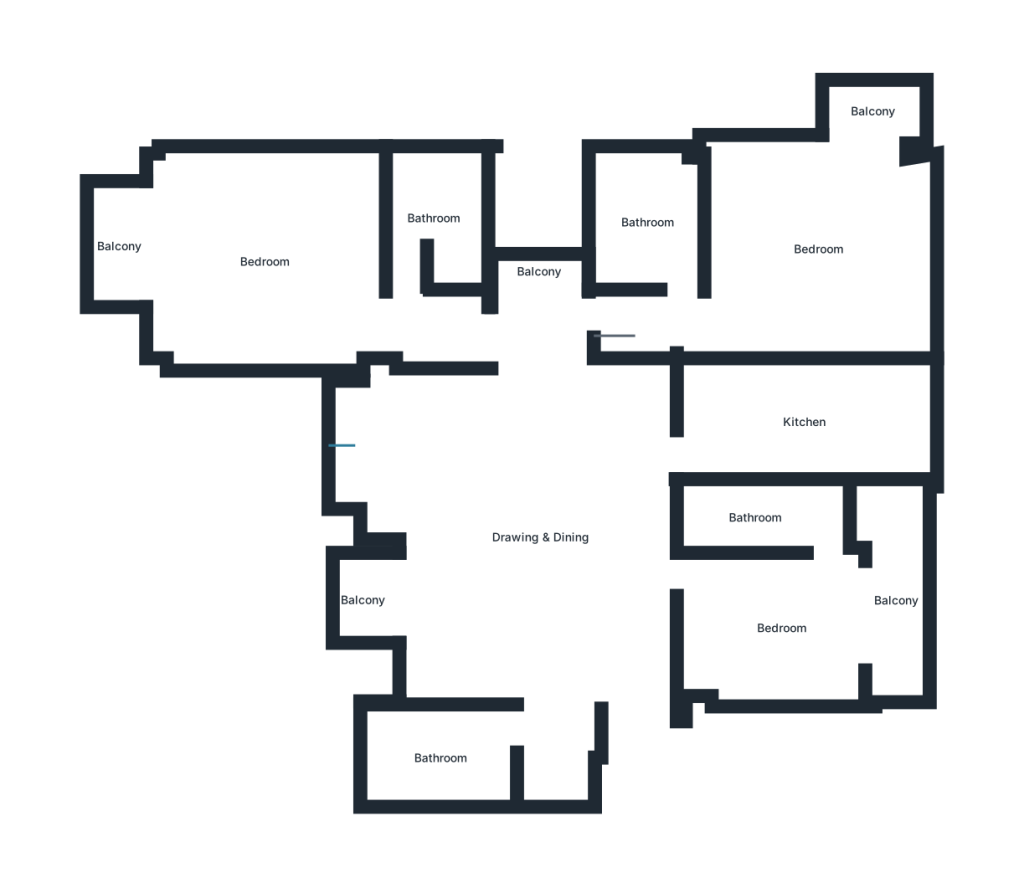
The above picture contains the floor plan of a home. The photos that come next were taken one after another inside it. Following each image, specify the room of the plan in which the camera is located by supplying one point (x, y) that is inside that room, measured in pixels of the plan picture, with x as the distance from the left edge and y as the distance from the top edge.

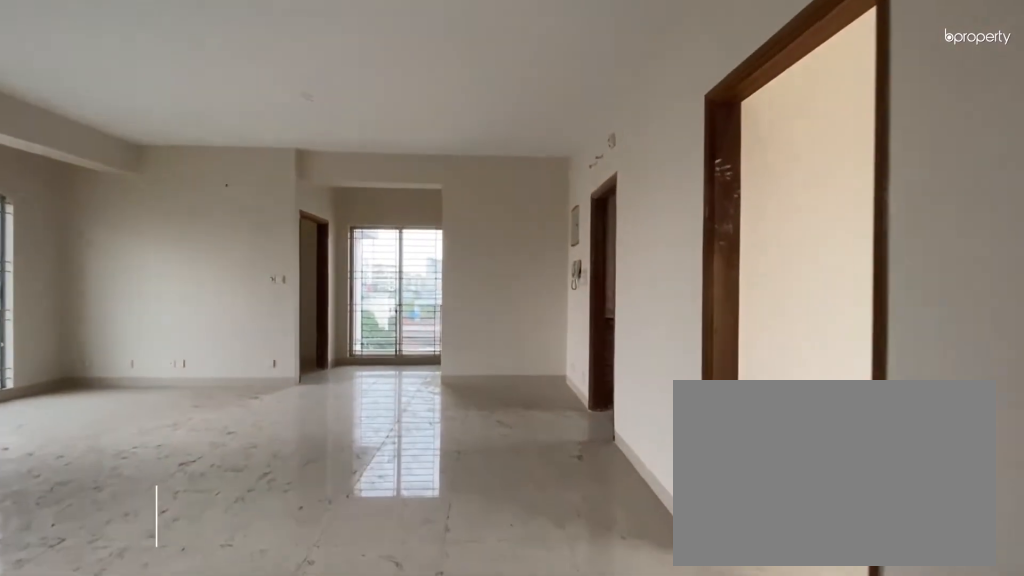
(545, 543)
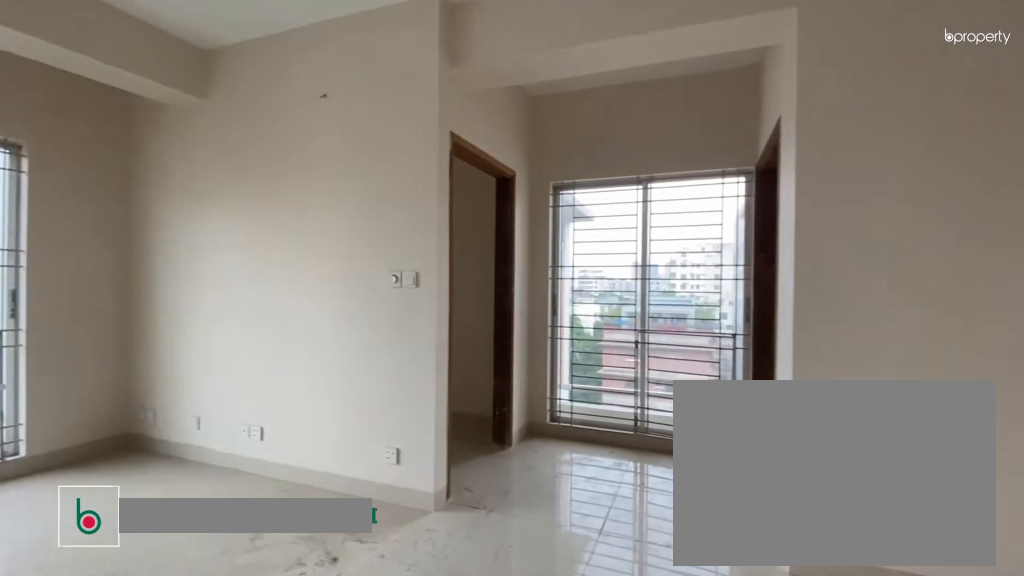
(545, 543)
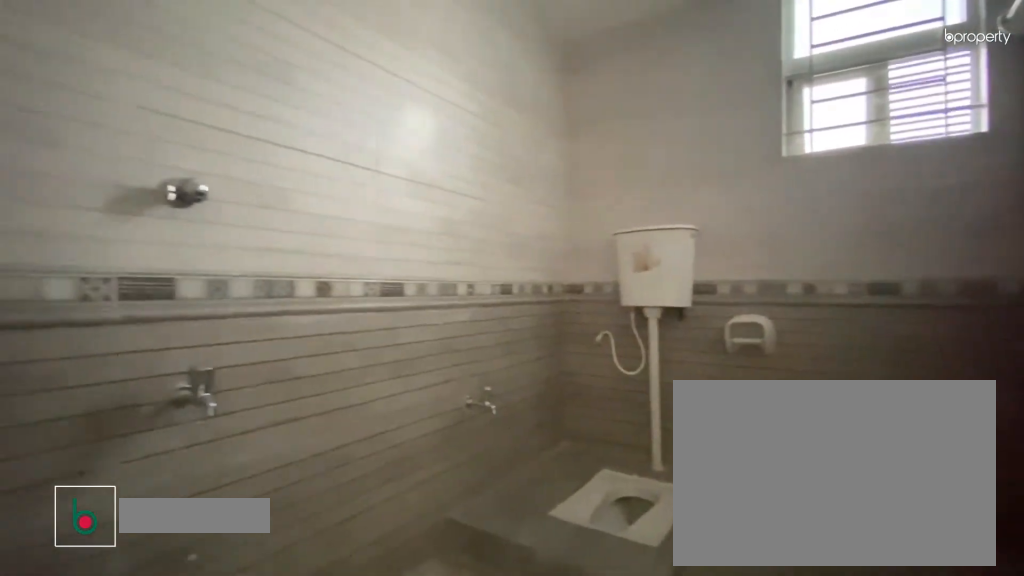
(441, 755)
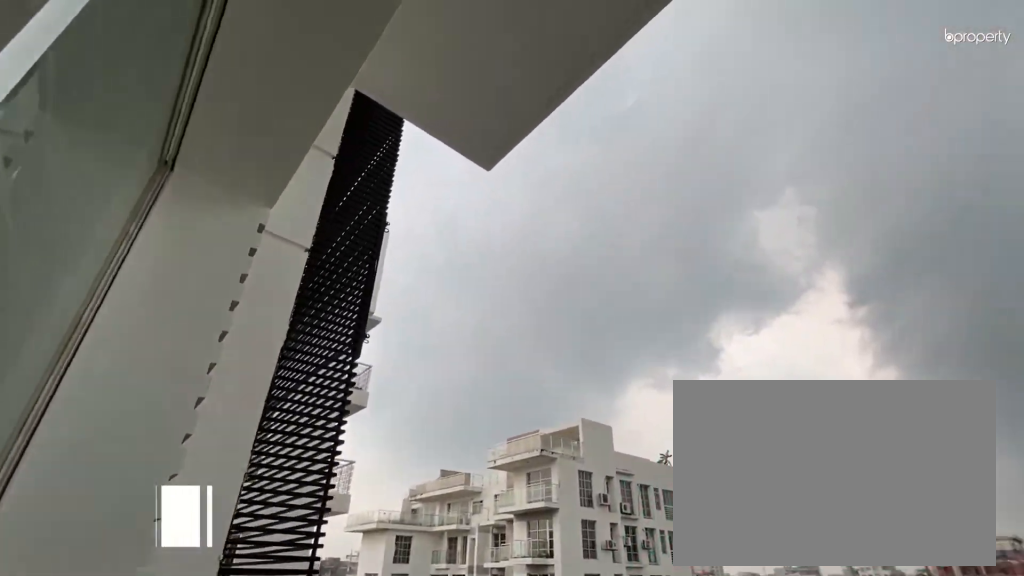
(359, 599)
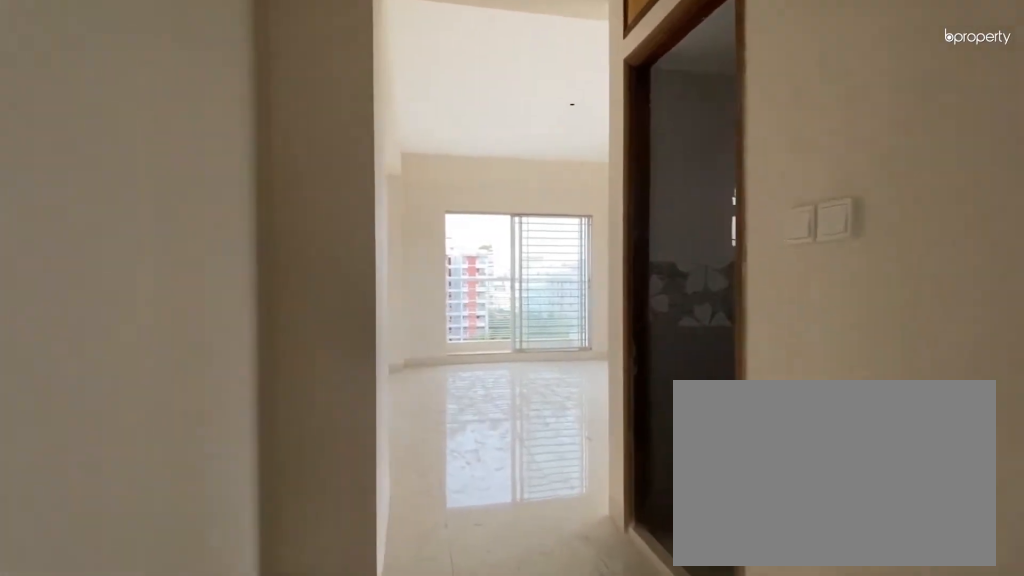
(476, 331)
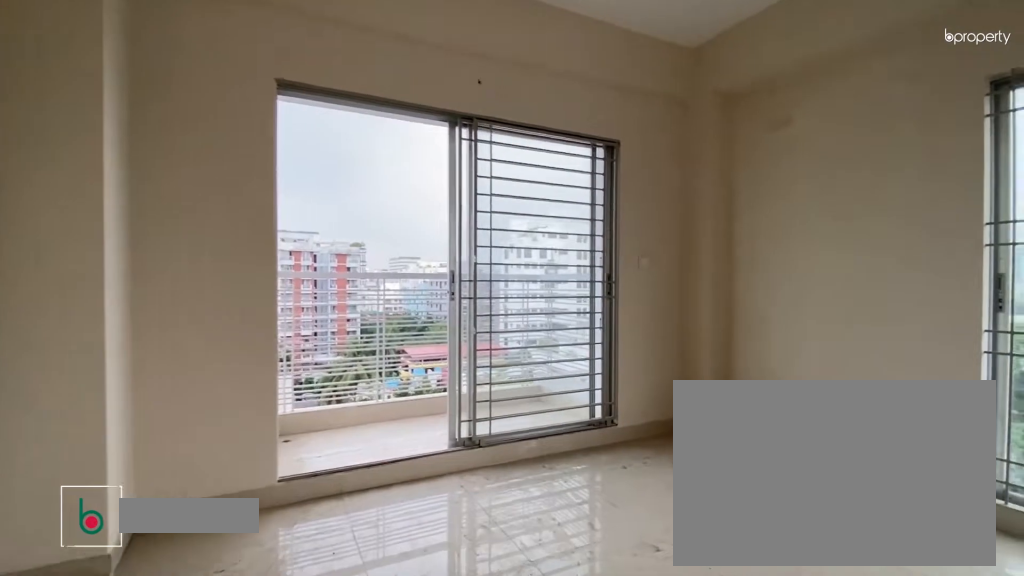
(269, 267)
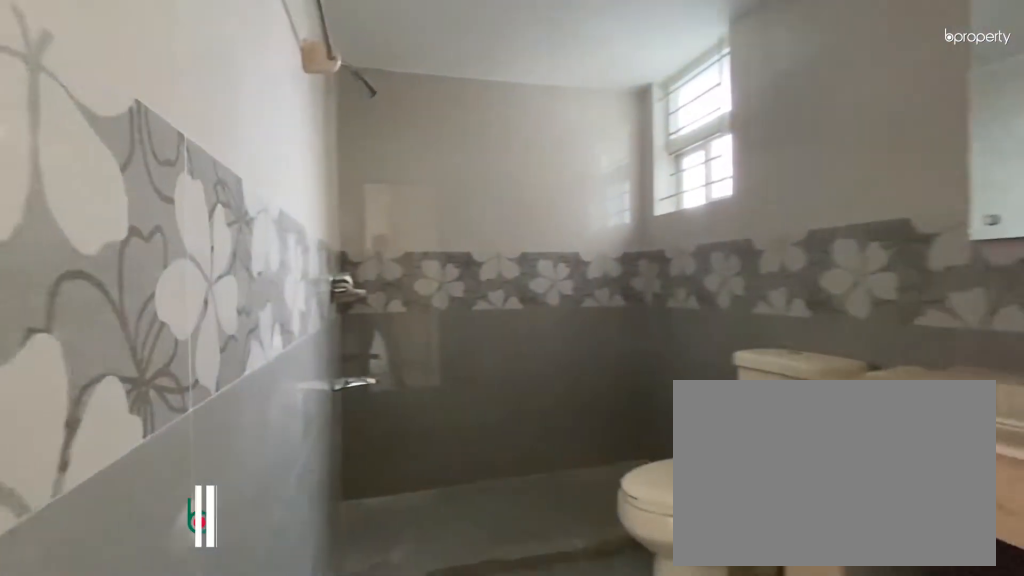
(435, 219)
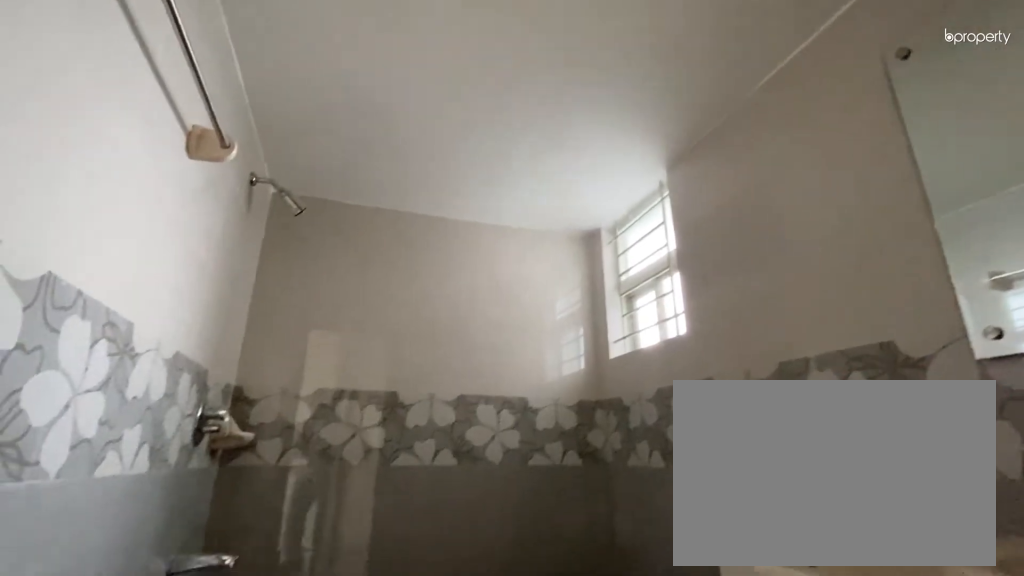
(435, 219)
